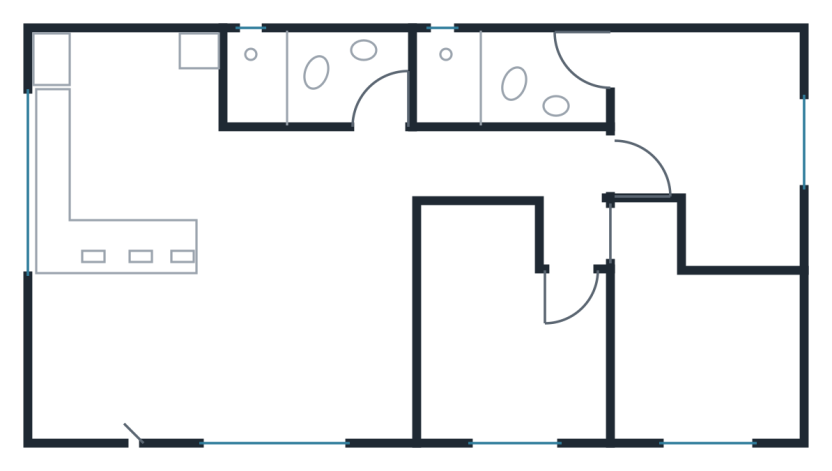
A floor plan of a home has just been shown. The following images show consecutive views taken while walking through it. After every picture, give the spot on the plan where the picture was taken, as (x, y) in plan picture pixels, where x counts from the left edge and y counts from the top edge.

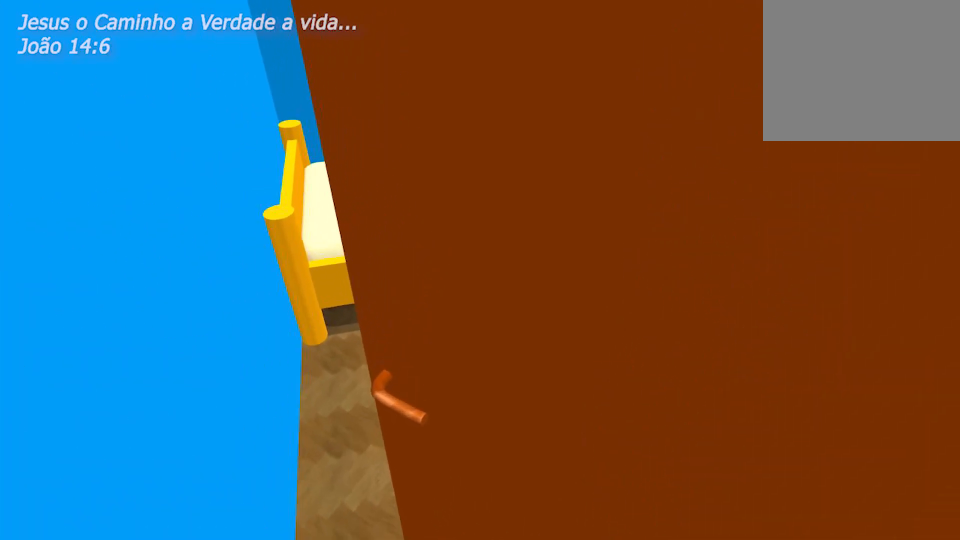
(504, 295)
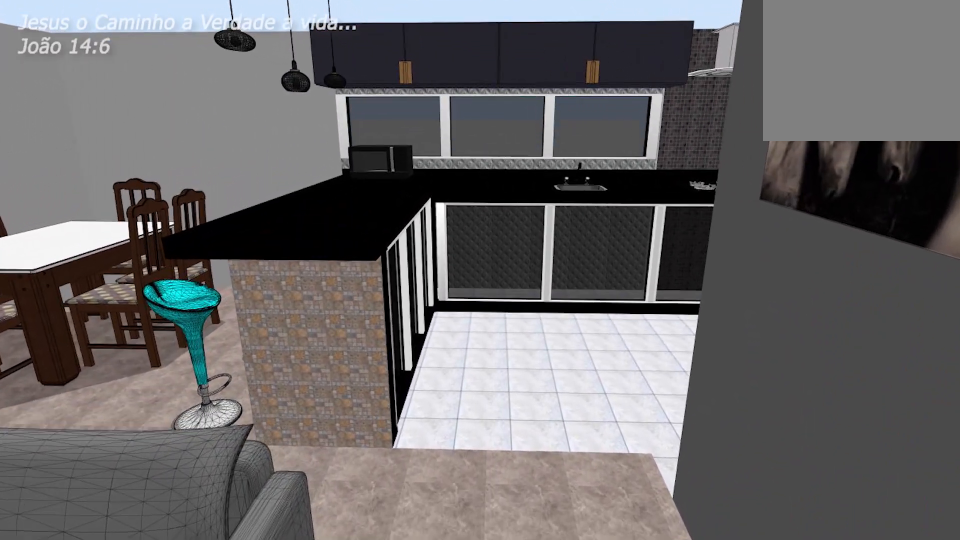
(320, 171)
